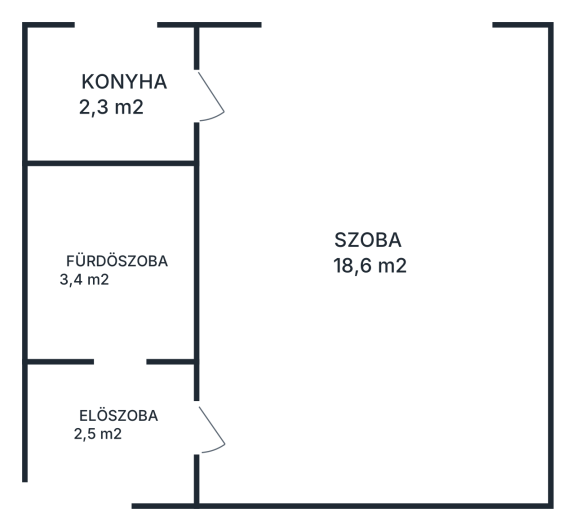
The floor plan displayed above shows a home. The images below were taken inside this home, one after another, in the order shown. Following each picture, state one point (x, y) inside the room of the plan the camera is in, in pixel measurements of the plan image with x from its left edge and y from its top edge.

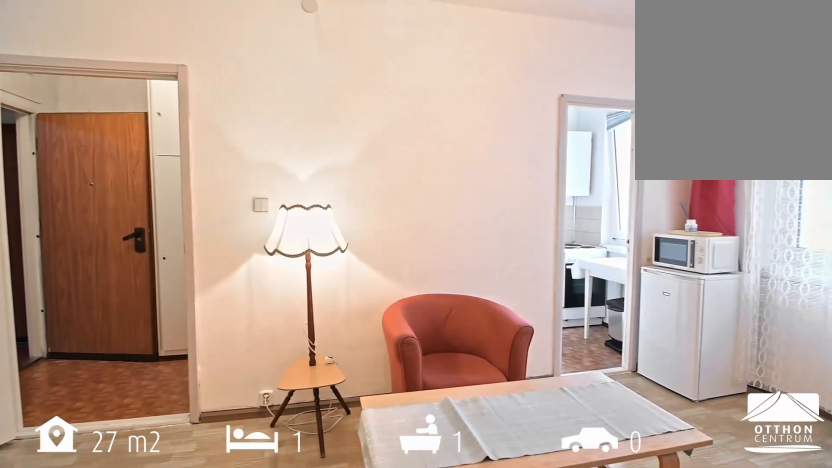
(384, 265)
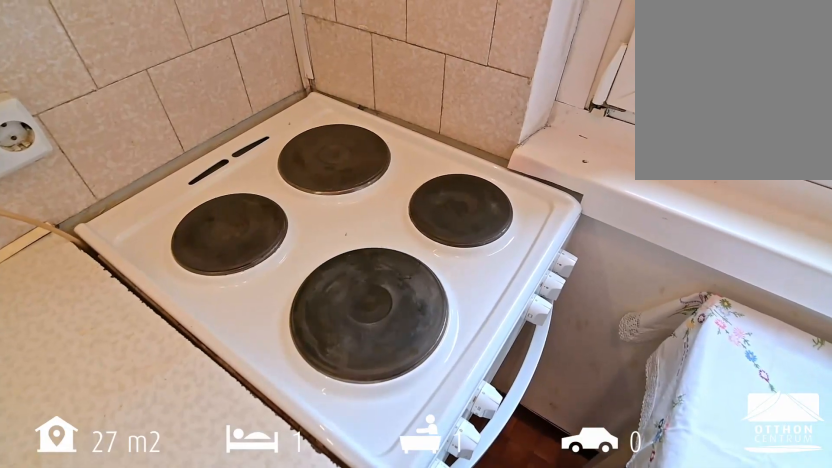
(115, 100)
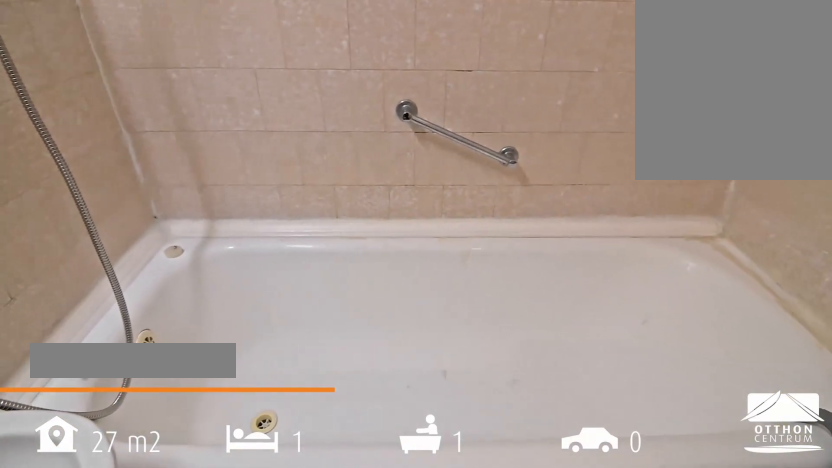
(111, 265)
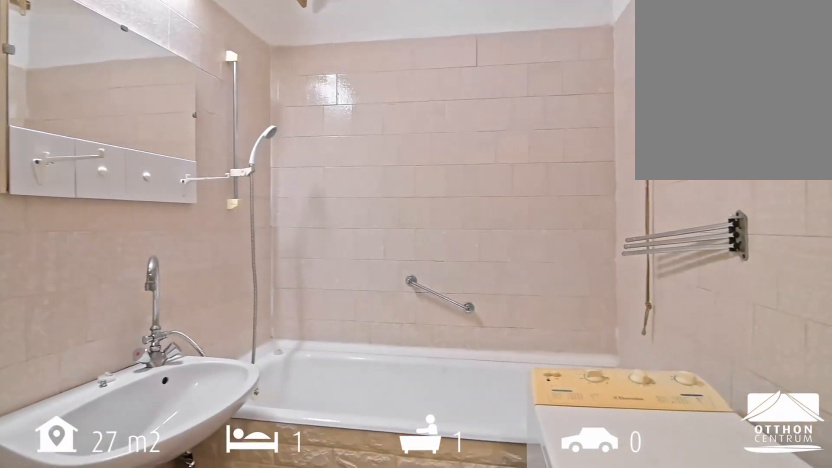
(111, 265)
